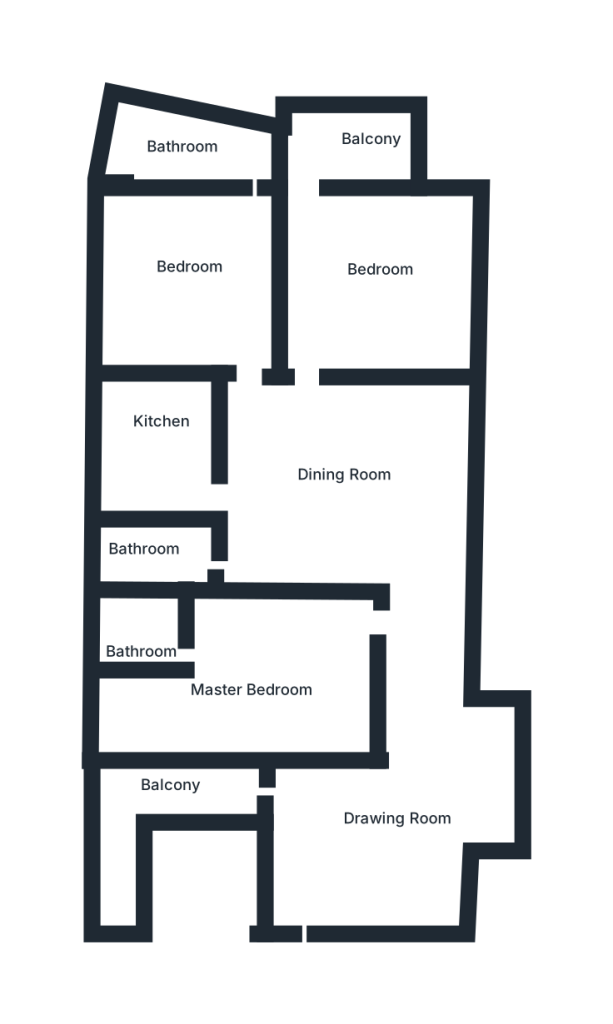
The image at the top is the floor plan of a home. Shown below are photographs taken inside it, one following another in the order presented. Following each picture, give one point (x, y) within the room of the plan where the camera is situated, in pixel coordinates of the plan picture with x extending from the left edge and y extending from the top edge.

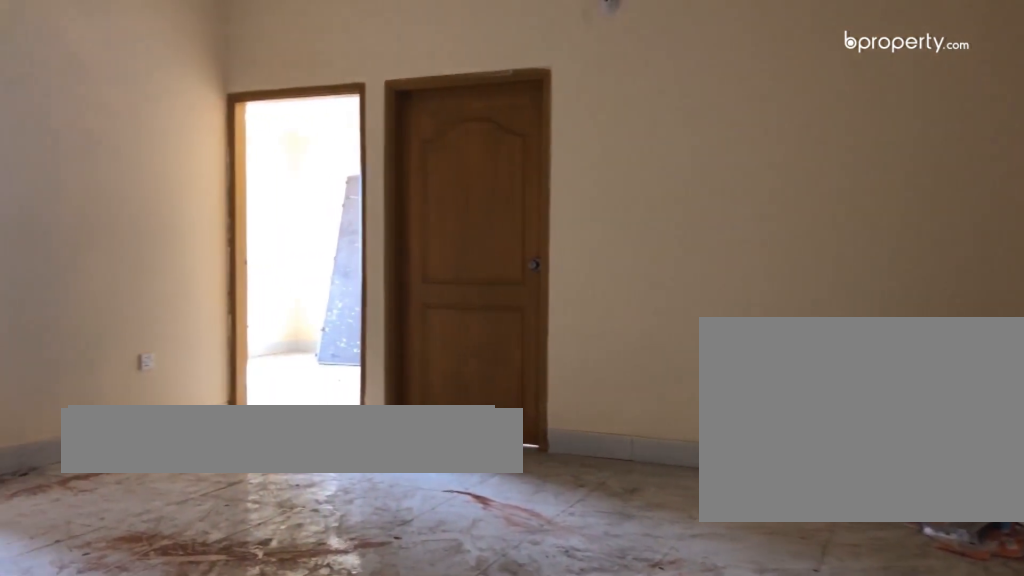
(367, 485)
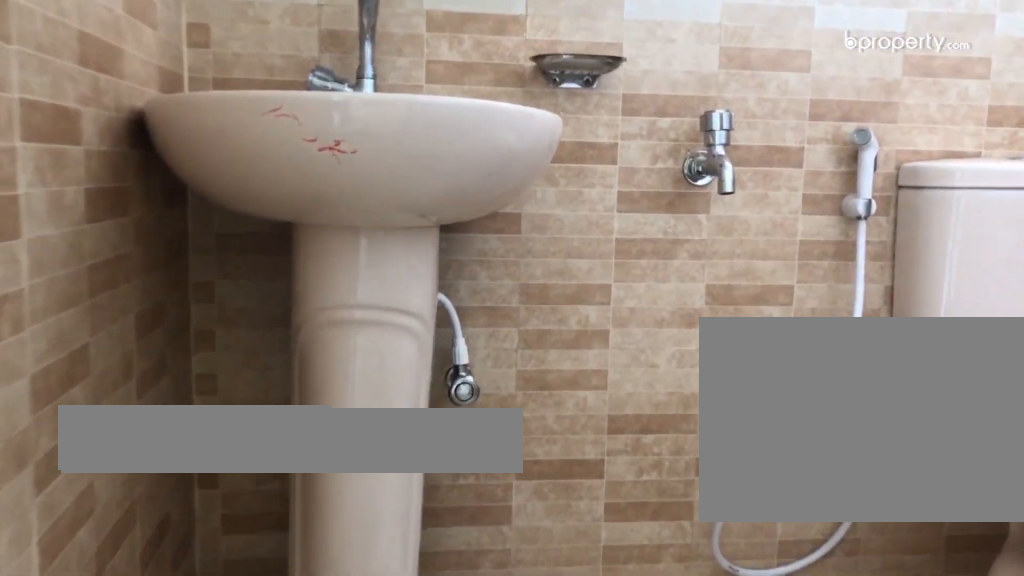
(146, 630)
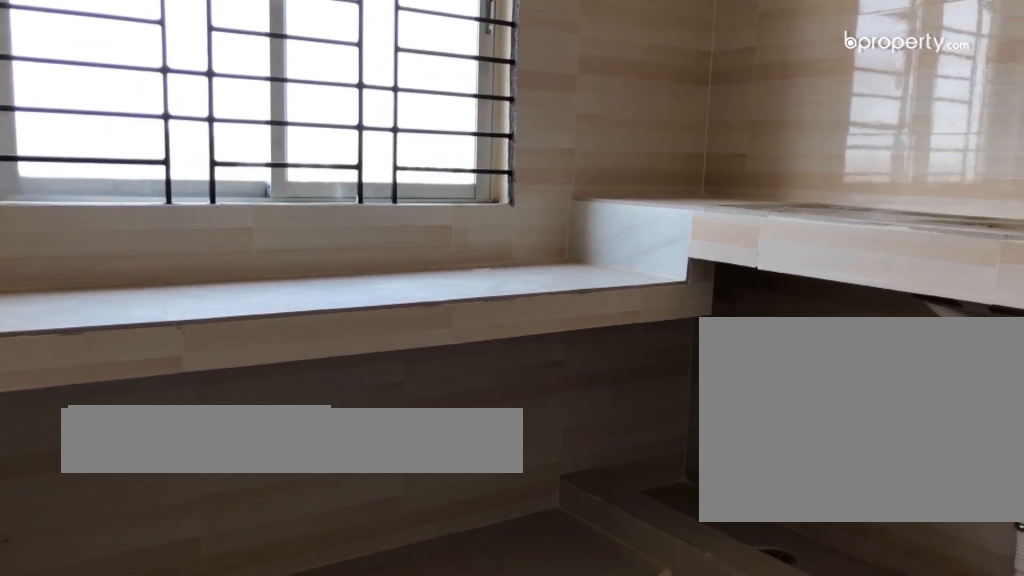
(168, 450)
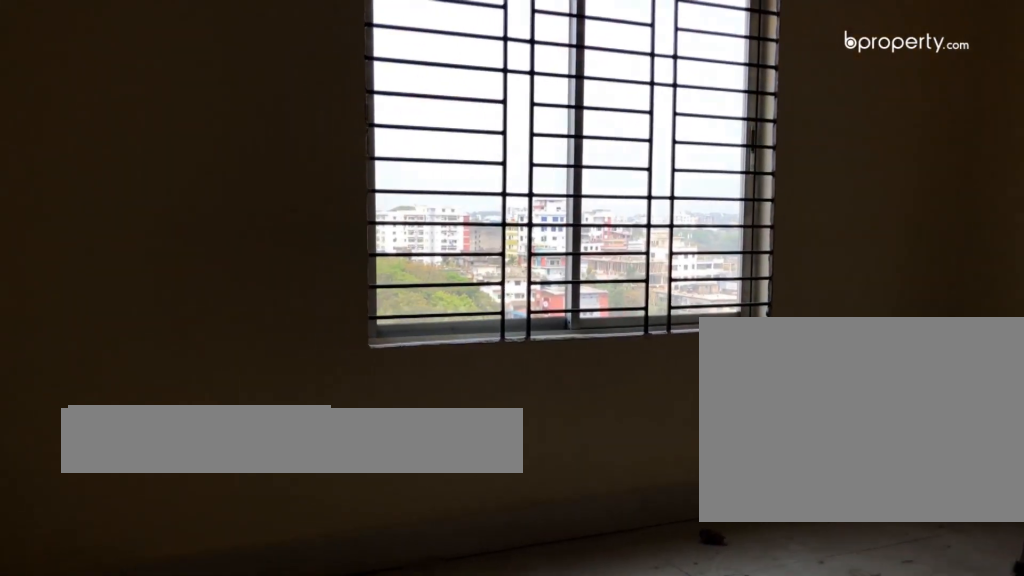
(206, 253)
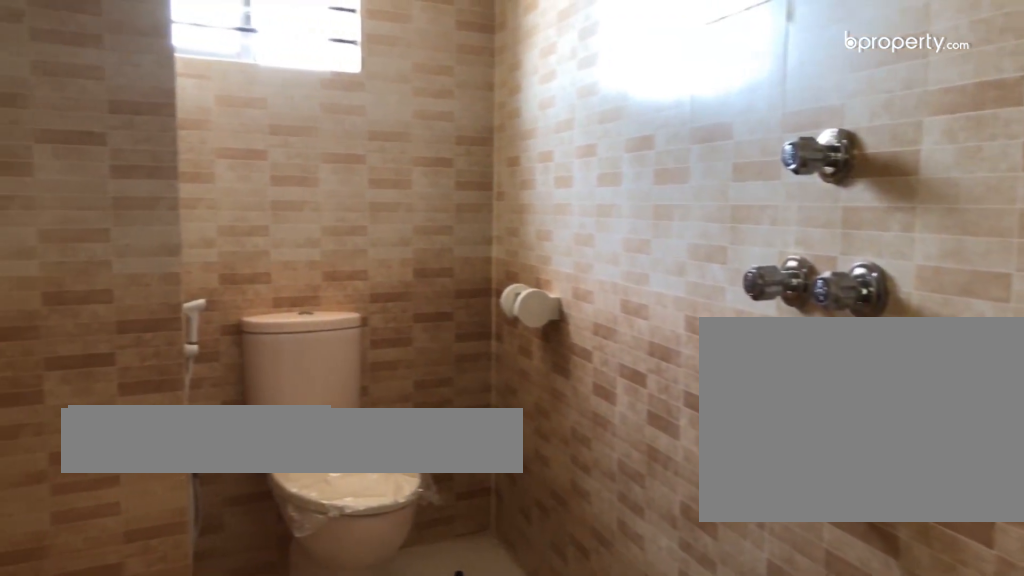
(197, 155)
